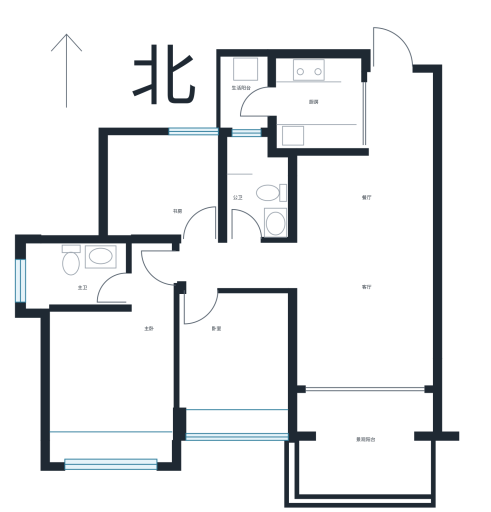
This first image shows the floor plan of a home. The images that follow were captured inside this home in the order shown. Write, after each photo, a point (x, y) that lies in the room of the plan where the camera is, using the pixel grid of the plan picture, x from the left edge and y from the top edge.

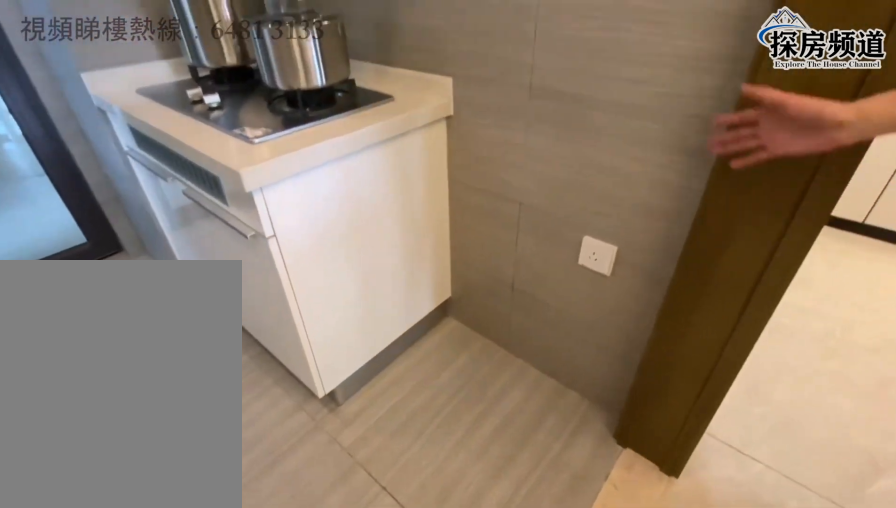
(329, 108)
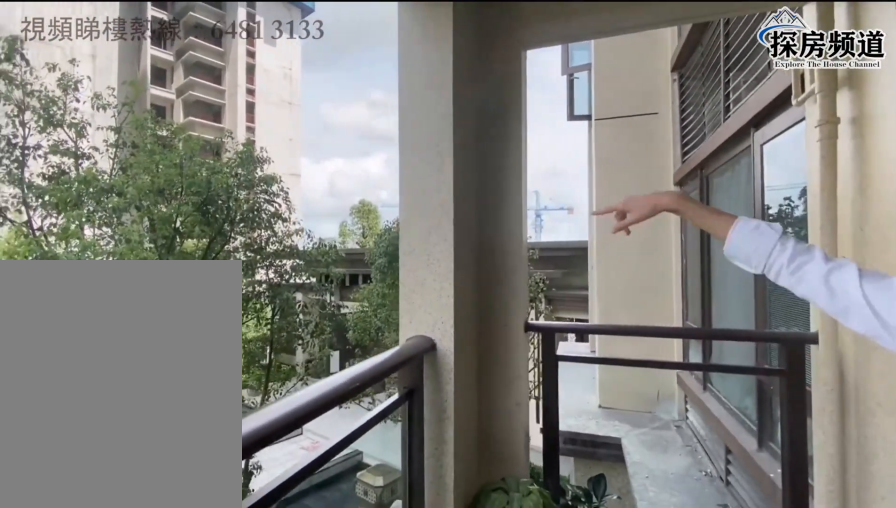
(363, 440)
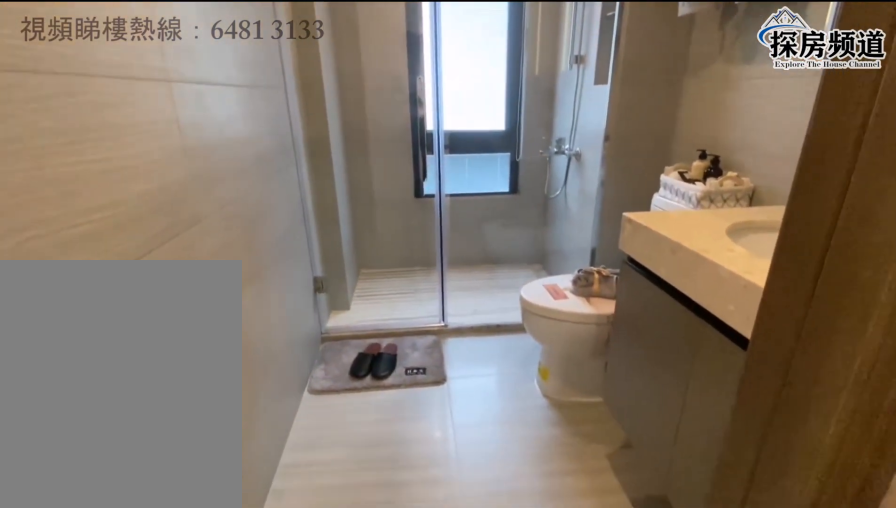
(78, 274)
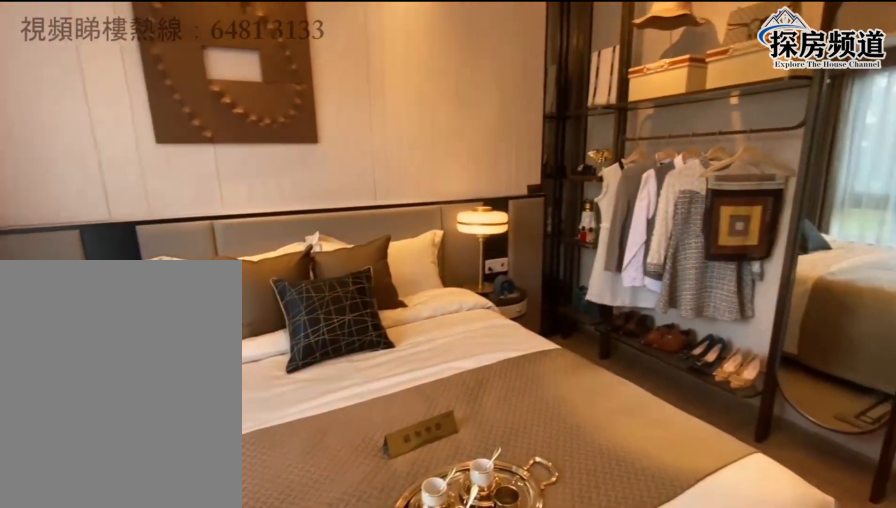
(101, 390)
